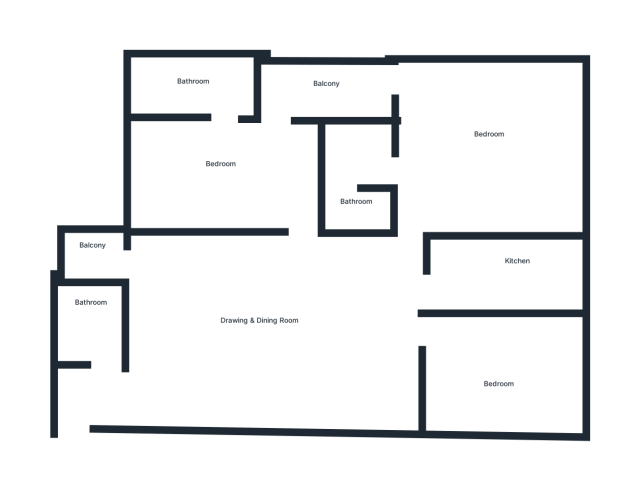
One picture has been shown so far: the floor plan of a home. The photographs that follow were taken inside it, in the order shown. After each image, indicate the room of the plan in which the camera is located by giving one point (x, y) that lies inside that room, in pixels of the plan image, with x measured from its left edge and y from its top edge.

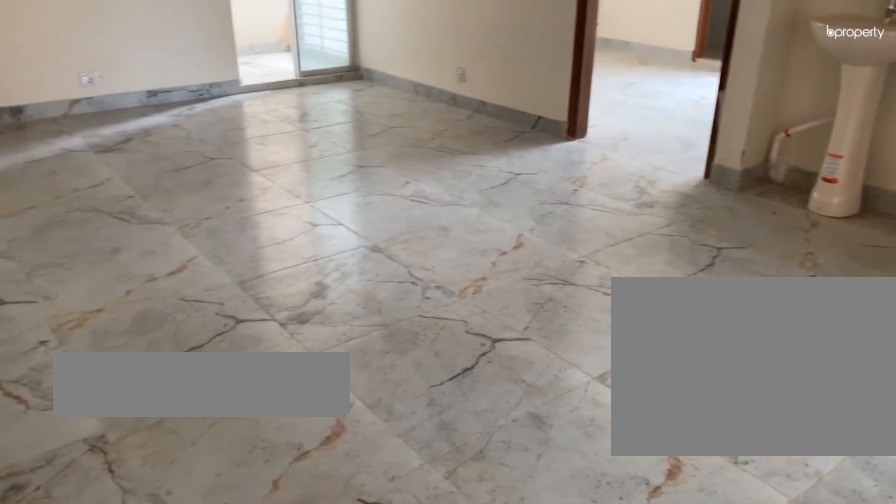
(266, 323)
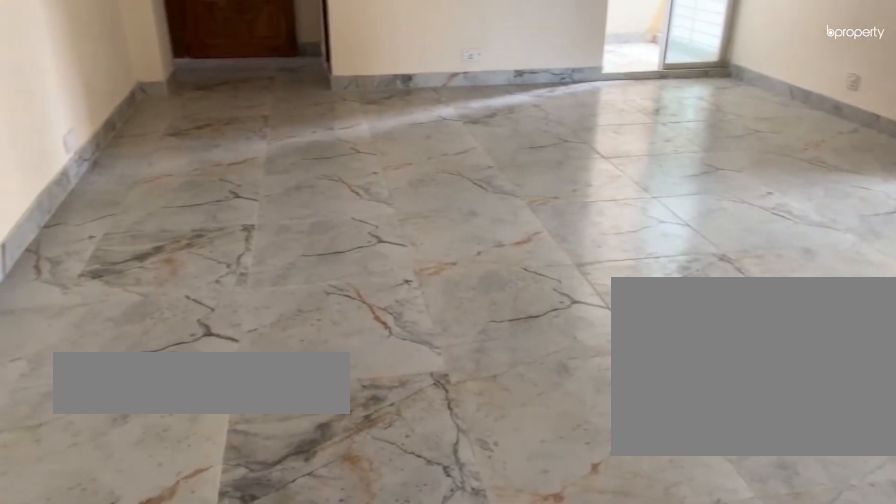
(266, 323)
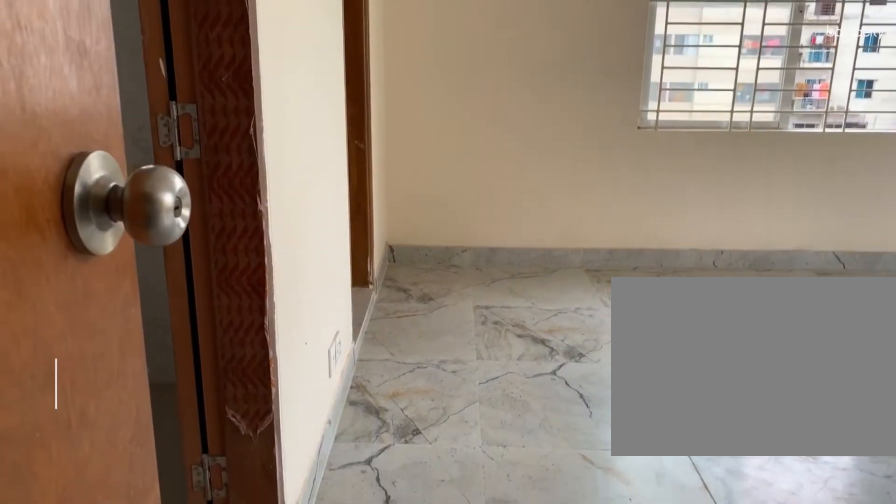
(468, 155)
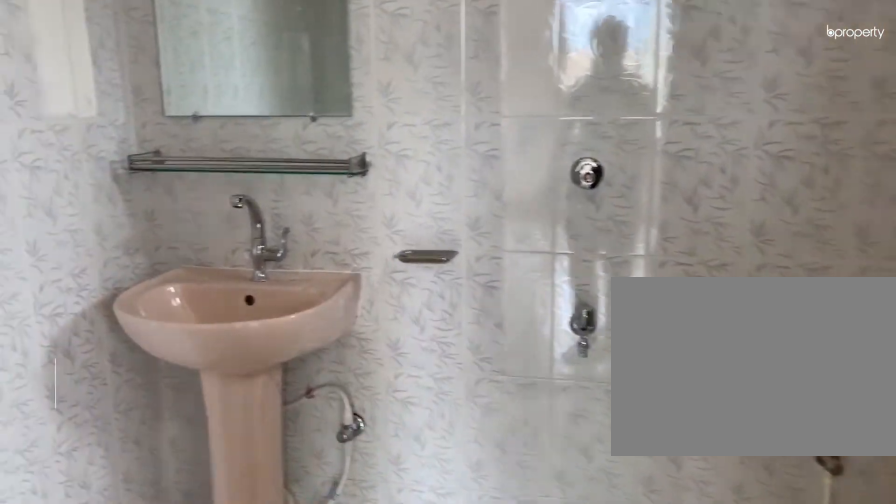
(356, 175)
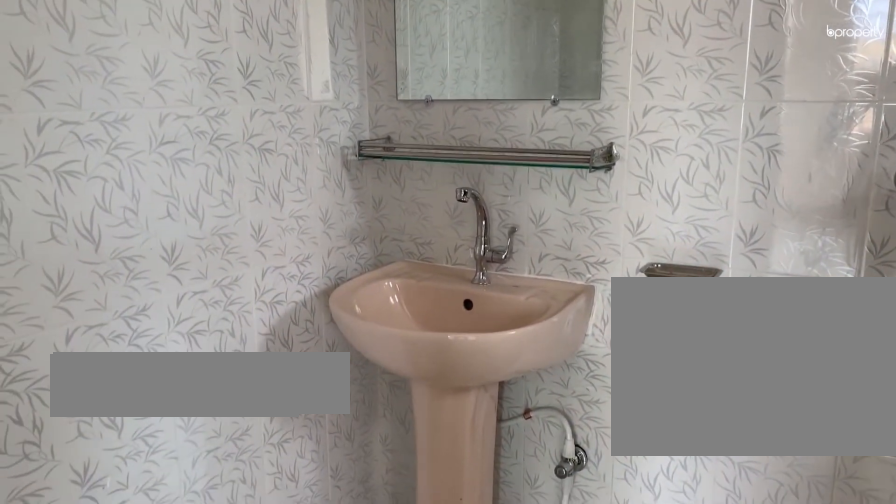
(356, 175)
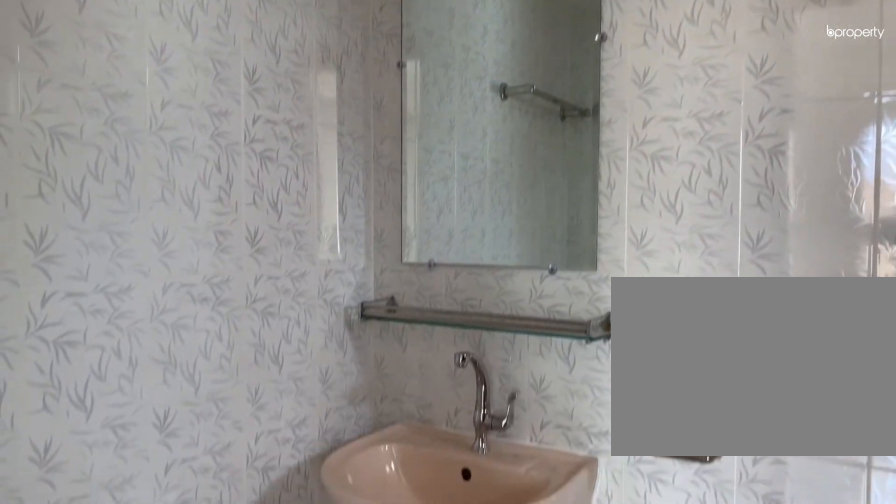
(356, 175)
